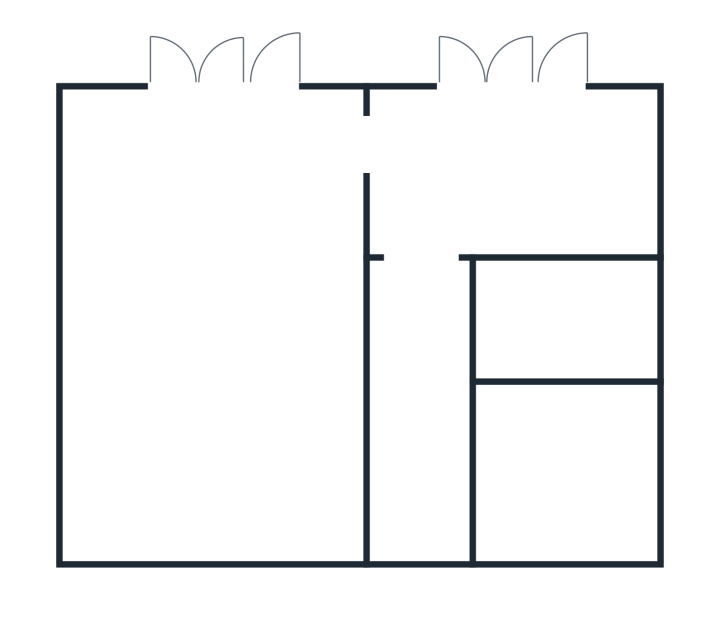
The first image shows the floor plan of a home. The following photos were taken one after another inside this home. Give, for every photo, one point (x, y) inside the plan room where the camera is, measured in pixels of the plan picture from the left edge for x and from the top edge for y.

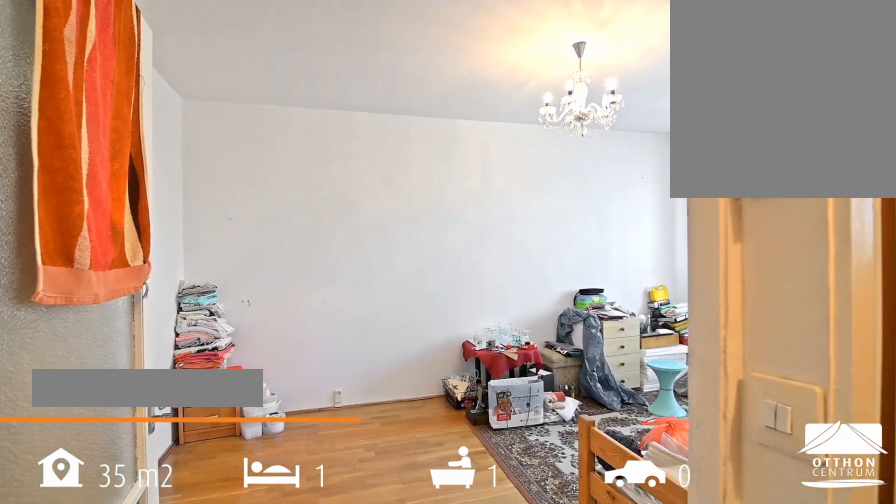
(219, 321)
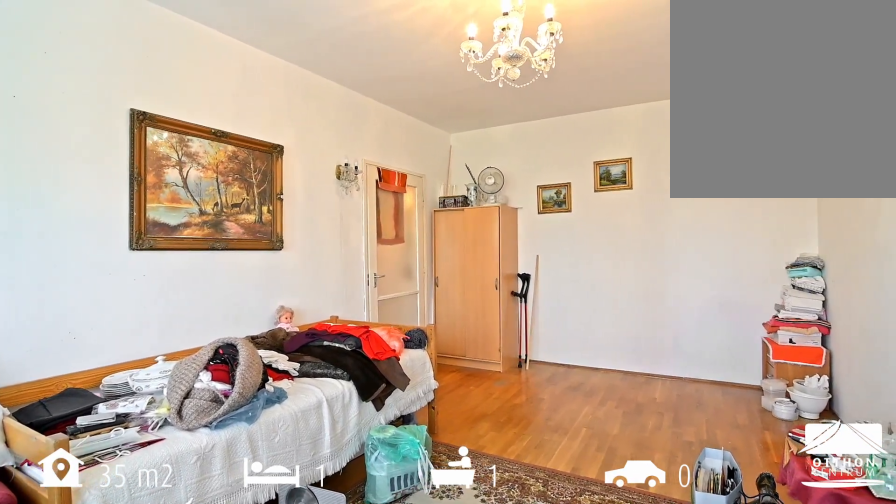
(219, 321)
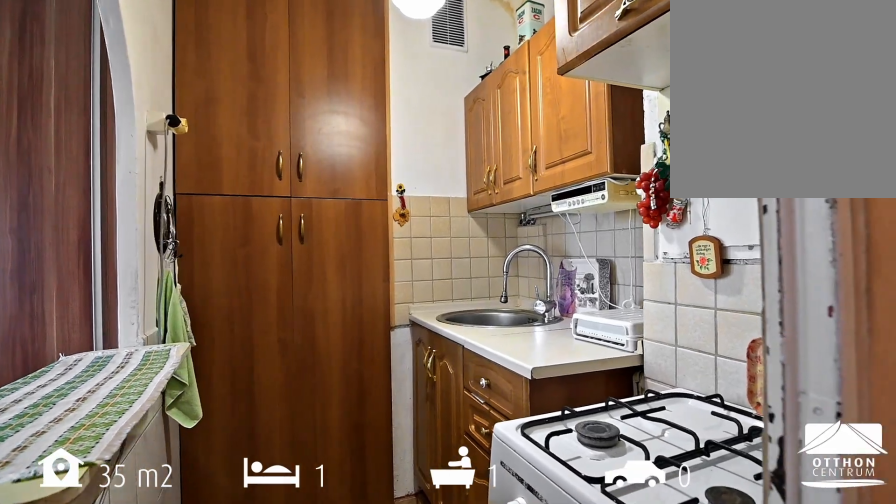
(574, 320)
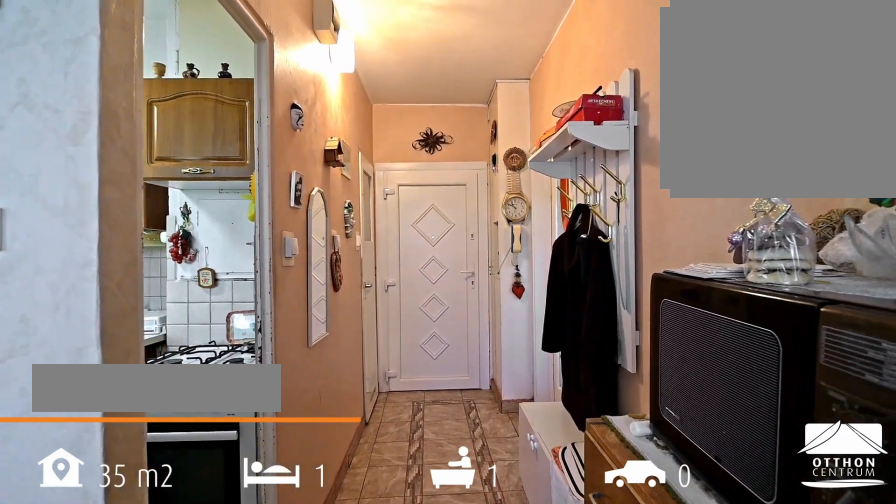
(432, 404)
